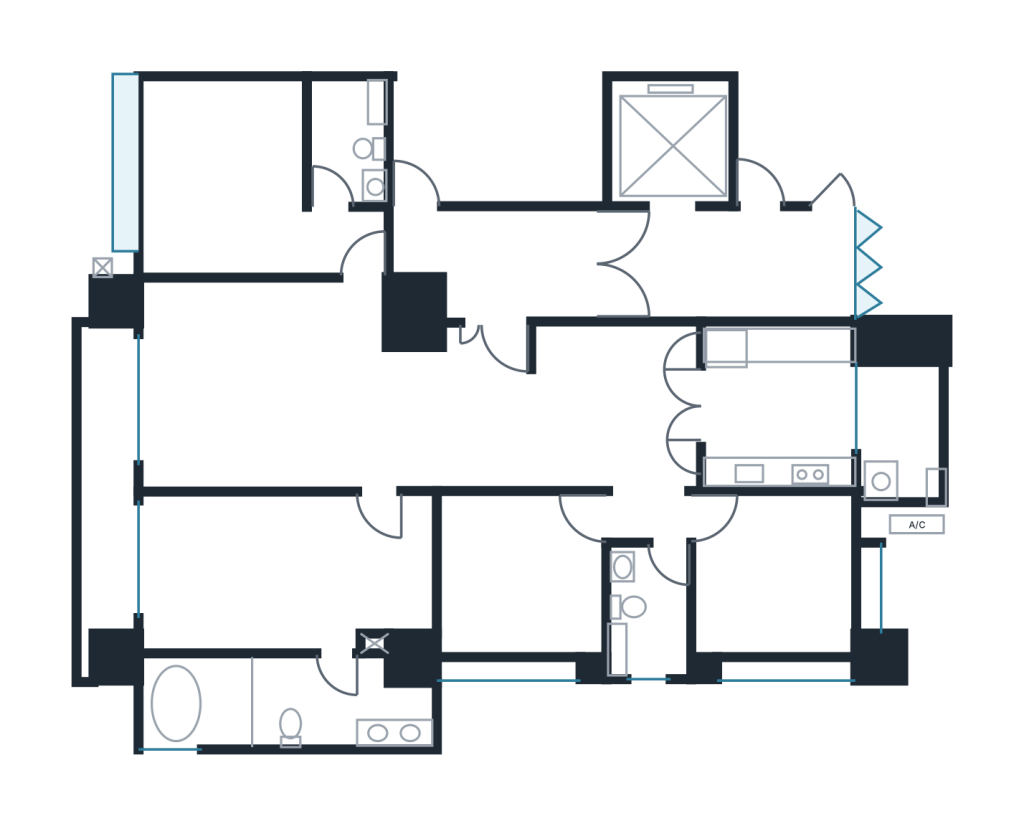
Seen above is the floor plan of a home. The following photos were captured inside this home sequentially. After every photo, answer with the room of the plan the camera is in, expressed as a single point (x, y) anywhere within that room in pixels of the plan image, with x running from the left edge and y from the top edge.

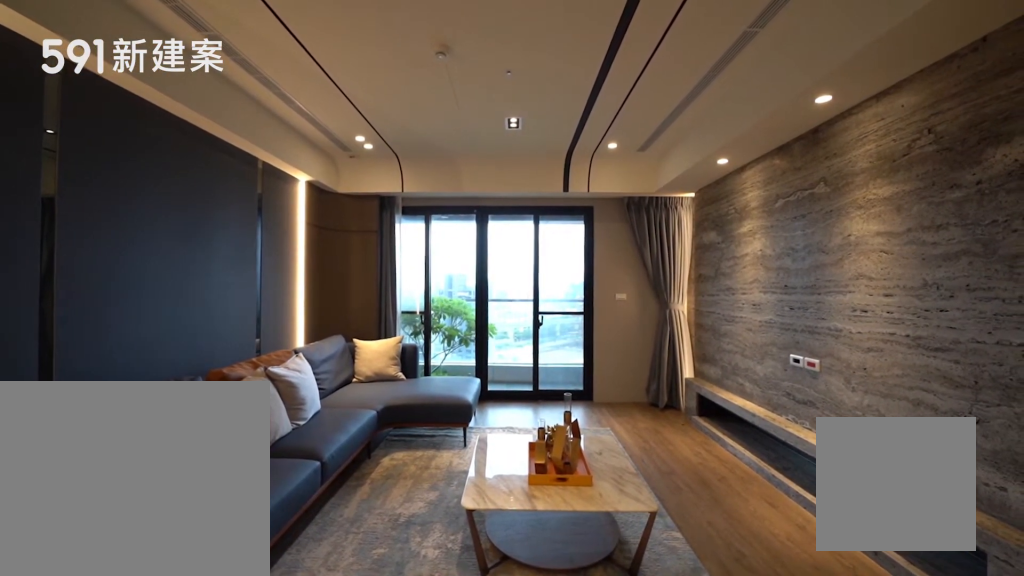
(257, 382)
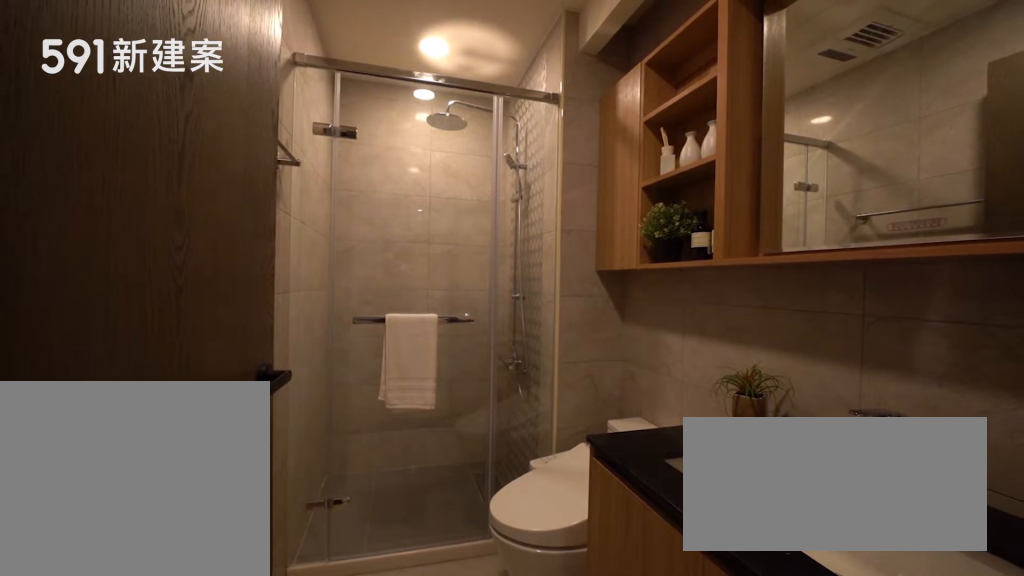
(346, 146)
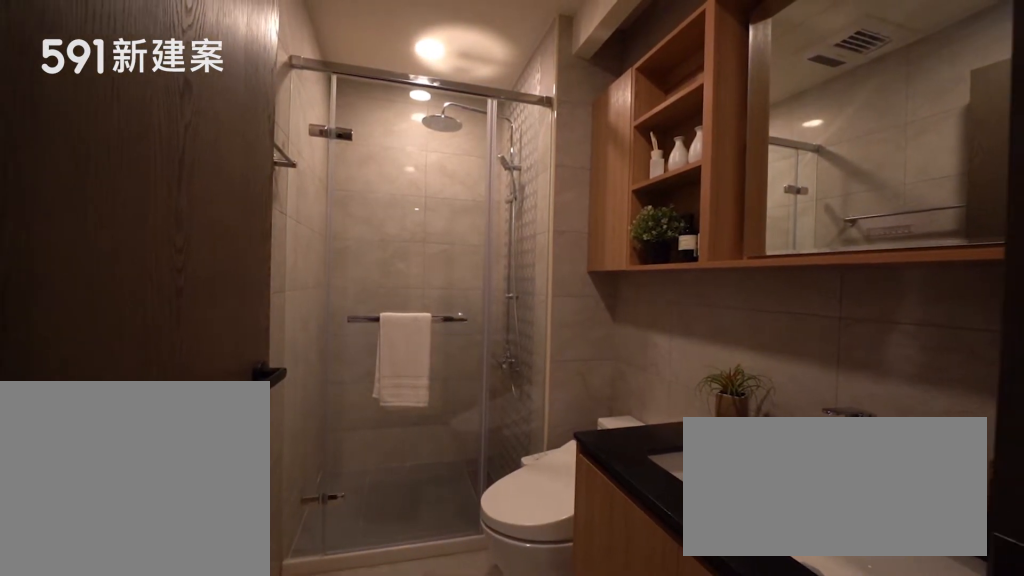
(346, 146)
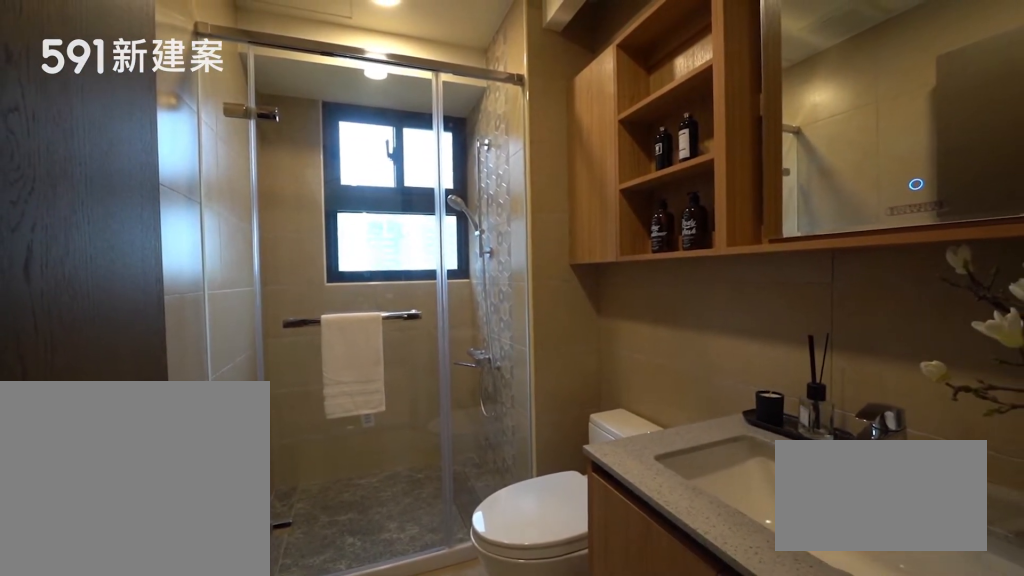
(650, 614)
